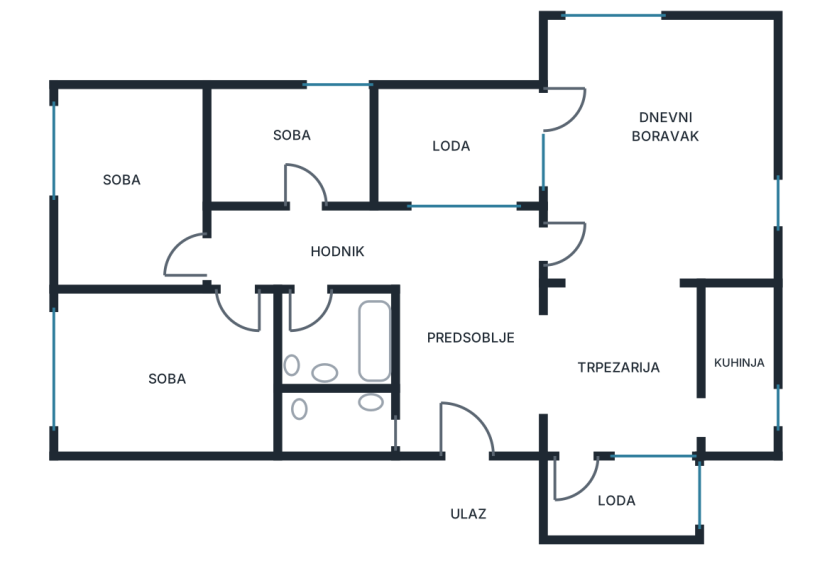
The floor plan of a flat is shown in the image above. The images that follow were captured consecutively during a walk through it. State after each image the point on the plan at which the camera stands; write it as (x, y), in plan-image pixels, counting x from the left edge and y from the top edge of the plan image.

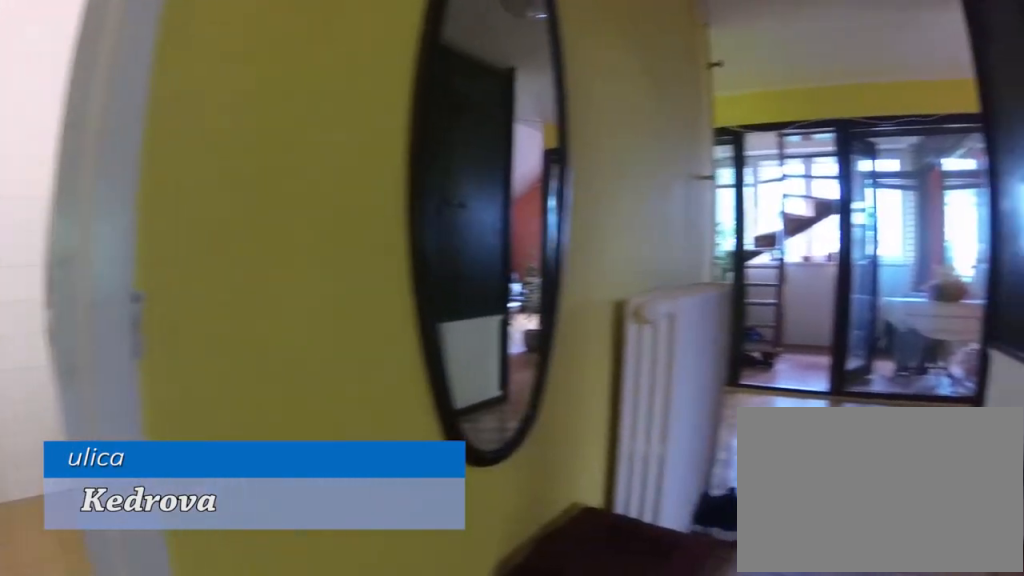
(441, 444)
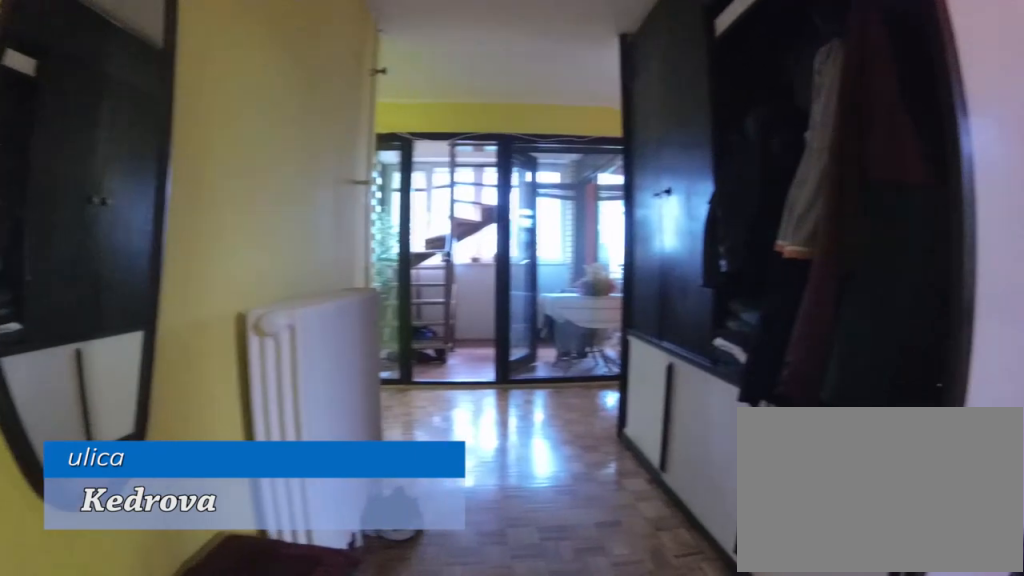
(455, 446)
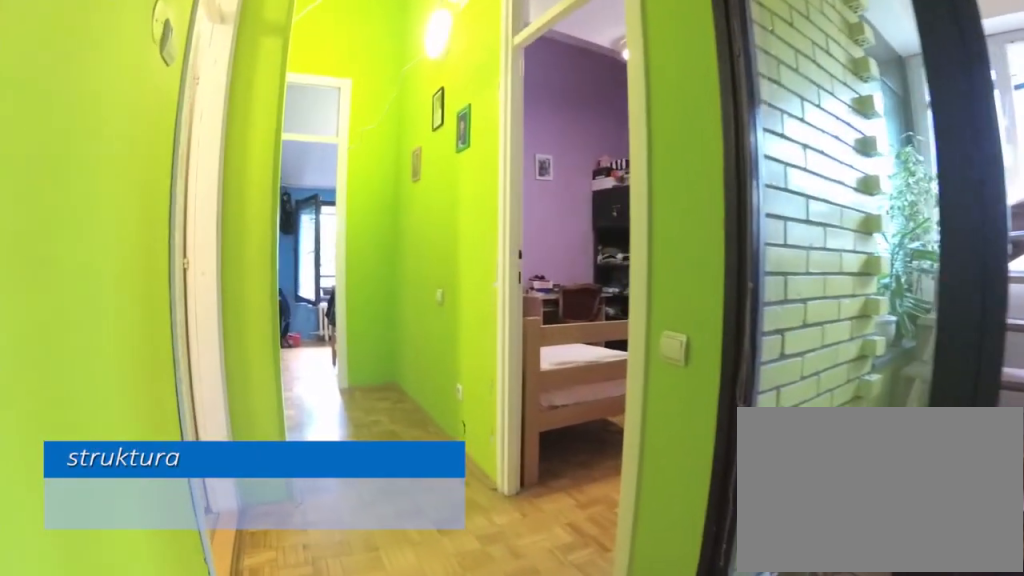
(442, 251)
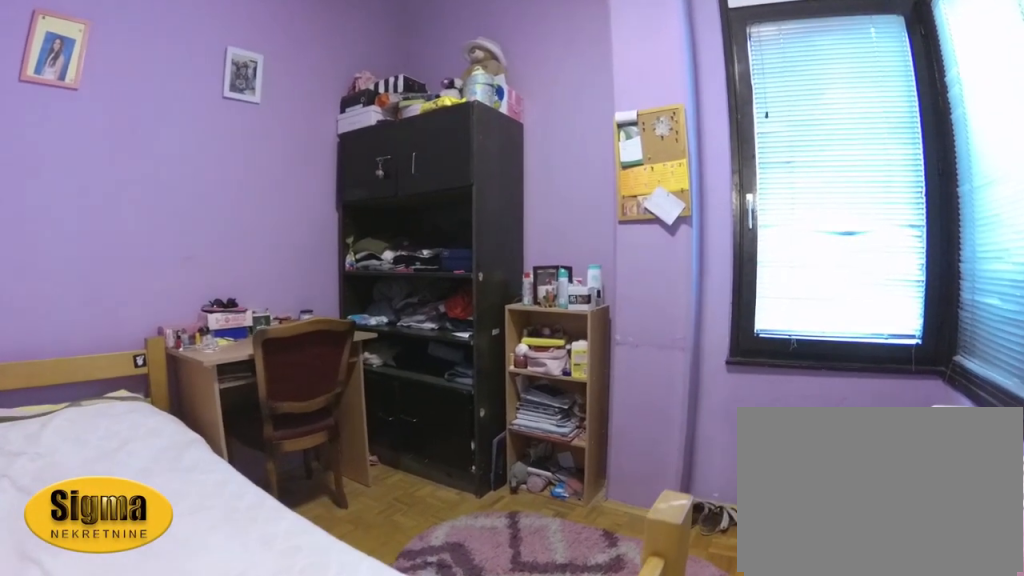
(311, 198)
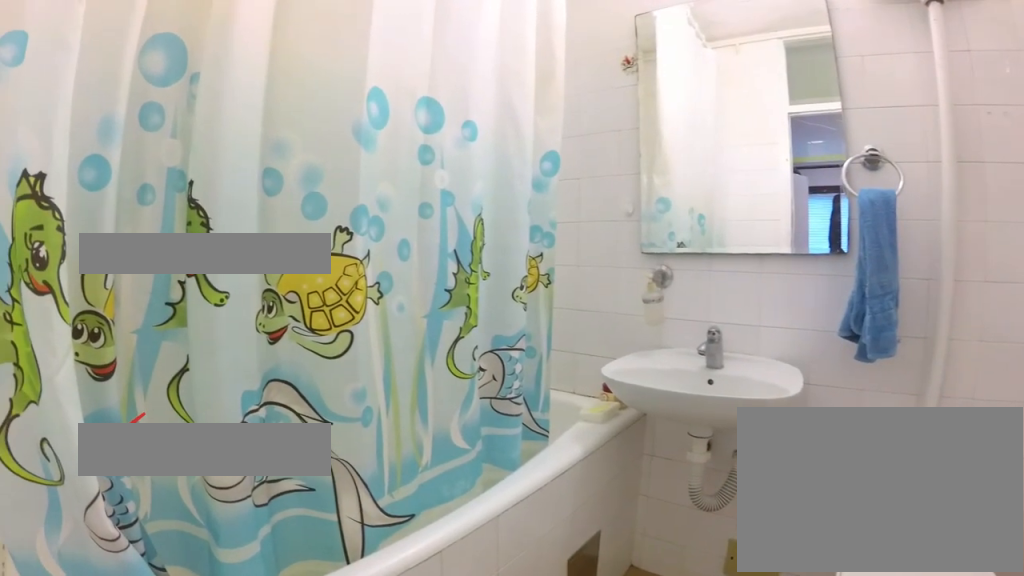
(312, 287)
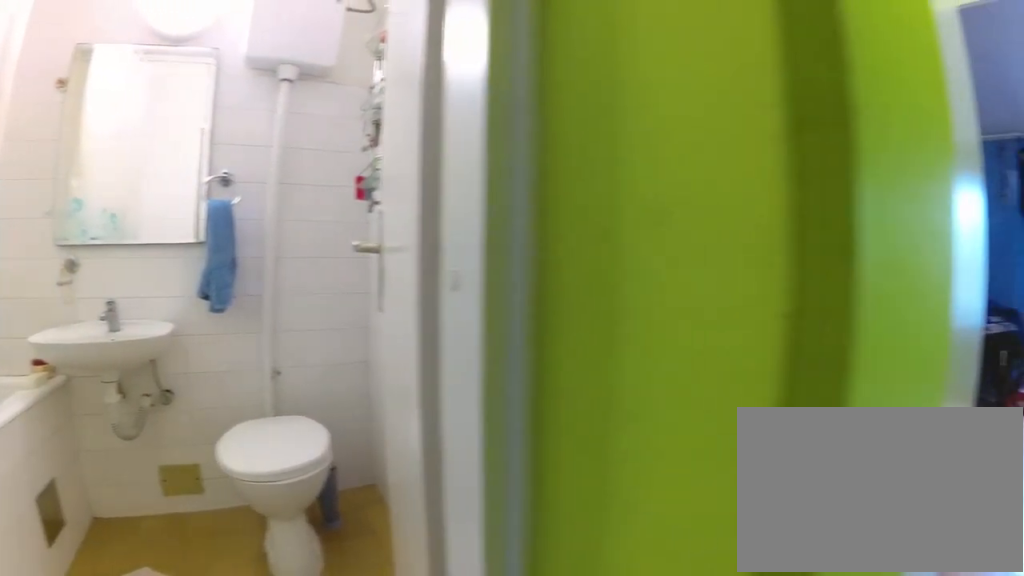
(330, 253)
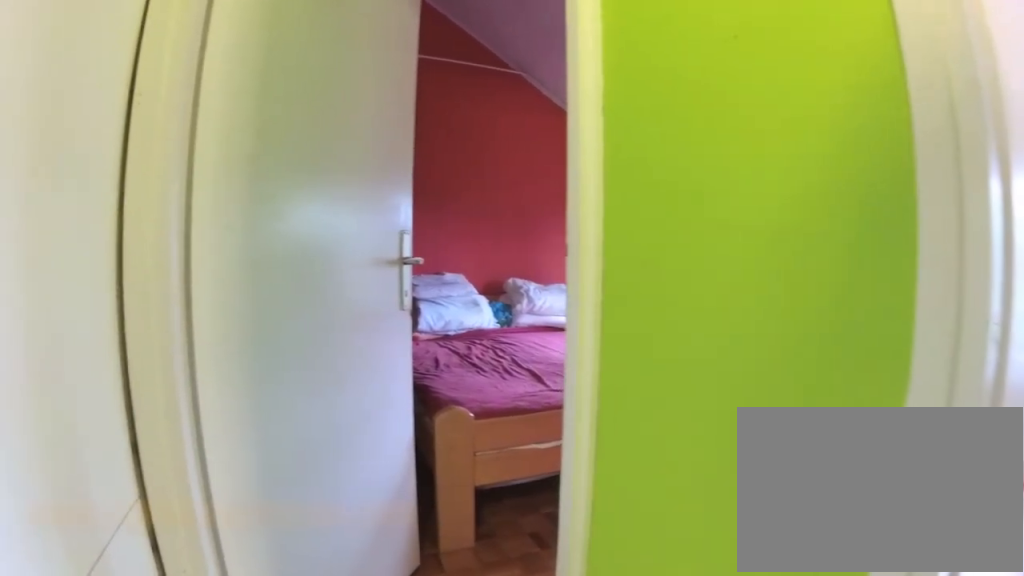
(263, 244)
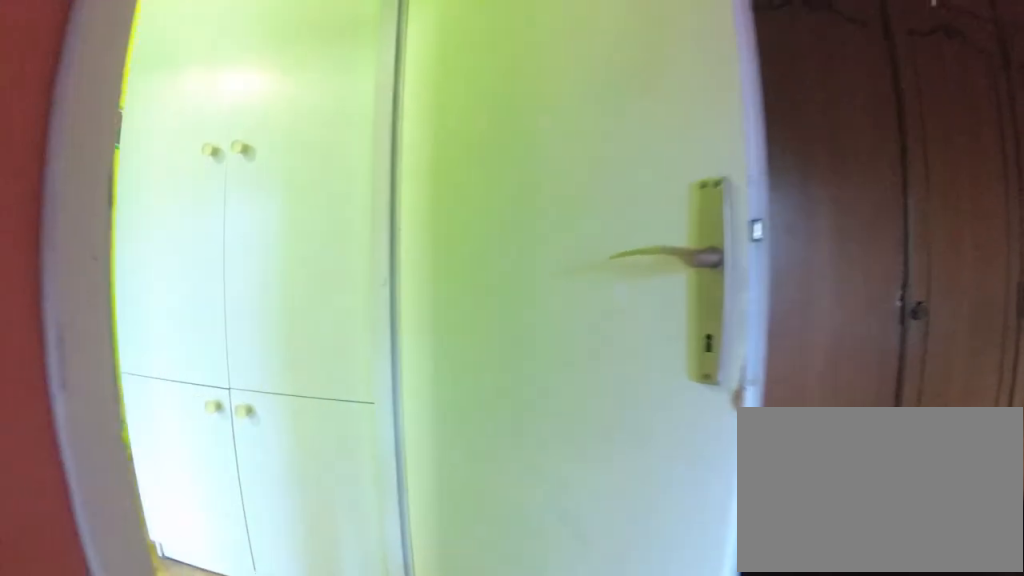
(175, 341)
